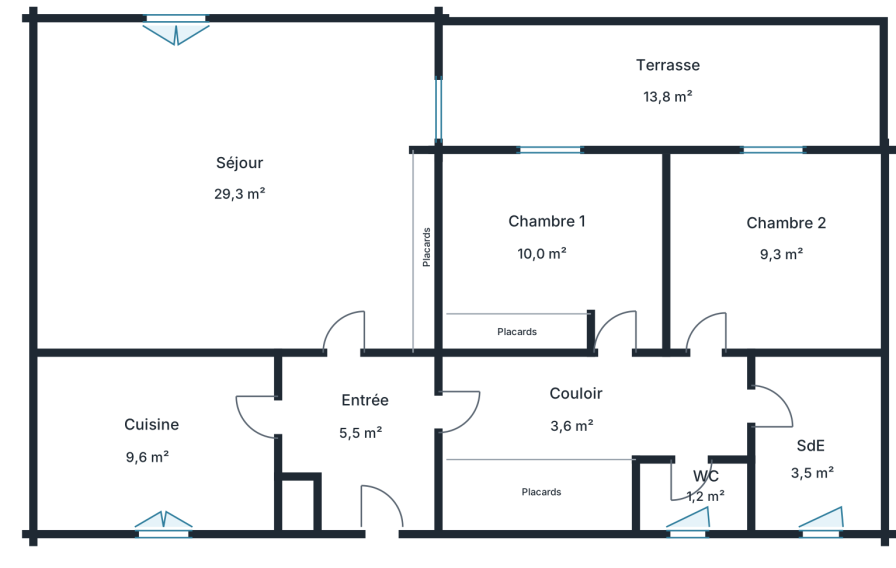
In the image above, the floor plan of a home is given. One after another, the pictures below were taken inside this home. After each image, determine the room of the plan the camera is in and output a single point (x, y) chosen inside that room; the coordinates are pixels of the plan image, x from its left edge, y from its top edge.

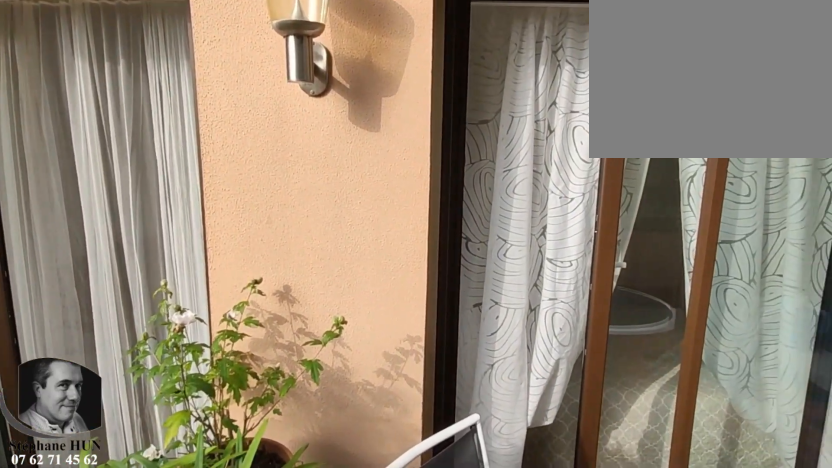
(665, 78)
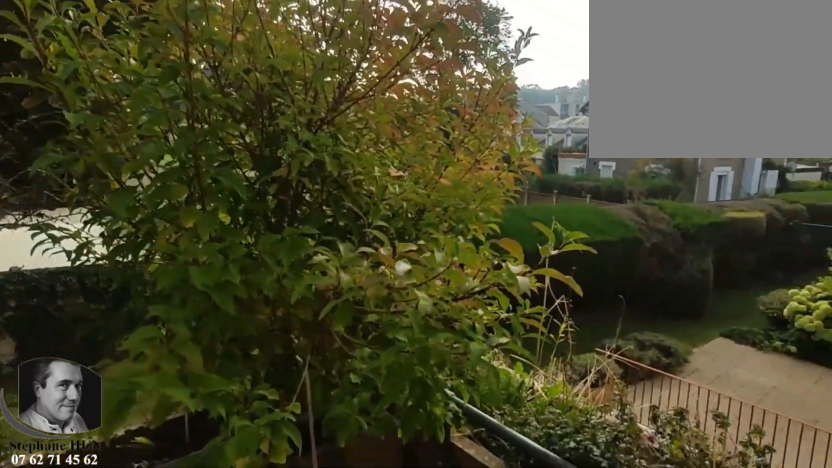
(665, 78)
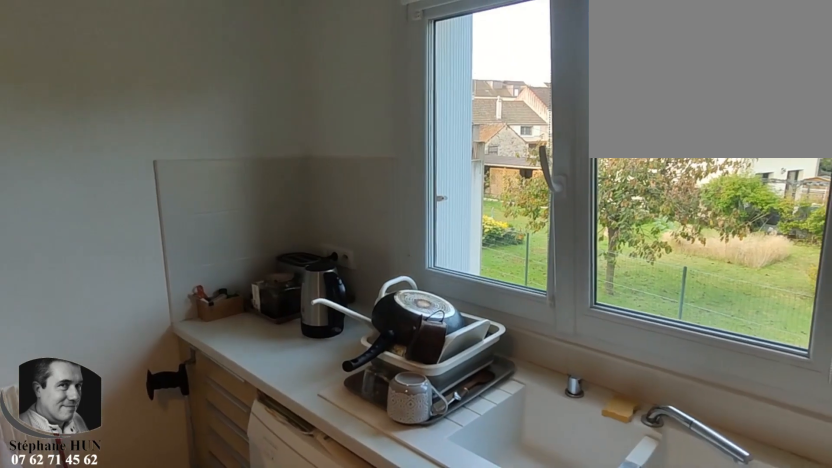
(155, 442)
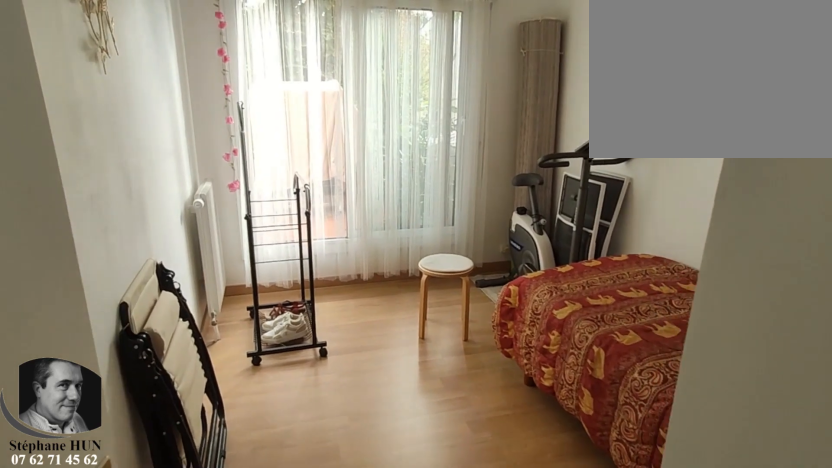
(776, 254)
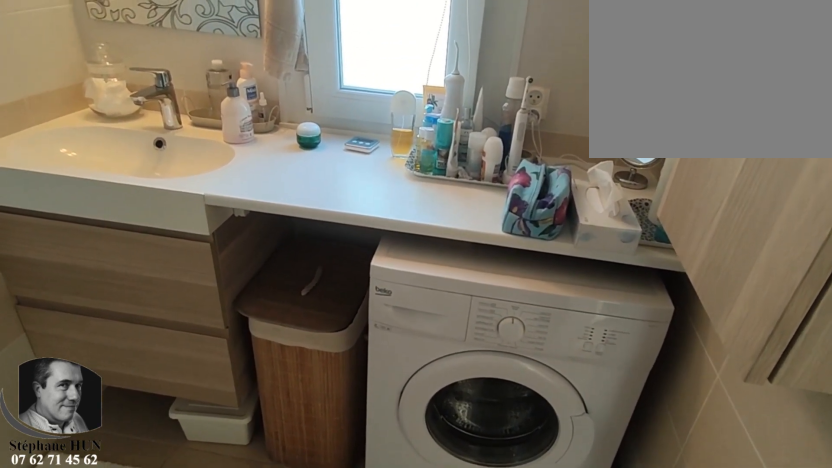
(815, 442)
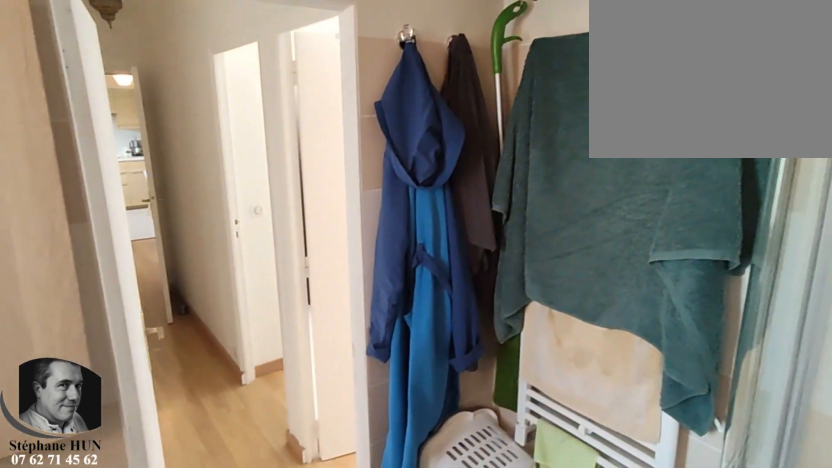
(815, 442)
